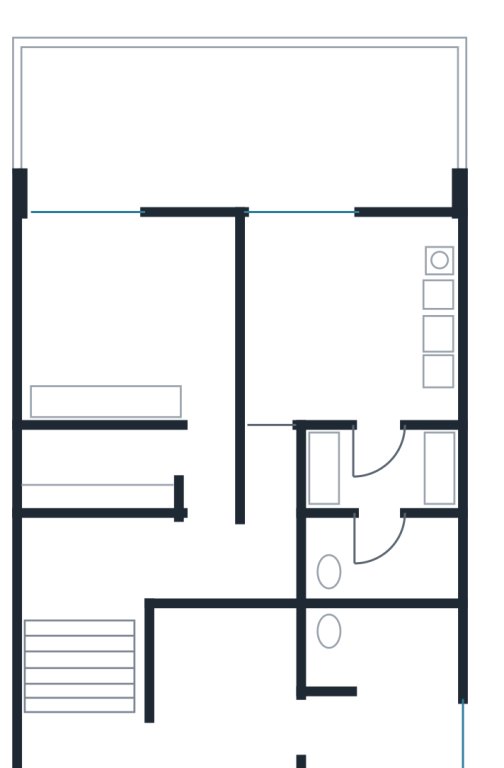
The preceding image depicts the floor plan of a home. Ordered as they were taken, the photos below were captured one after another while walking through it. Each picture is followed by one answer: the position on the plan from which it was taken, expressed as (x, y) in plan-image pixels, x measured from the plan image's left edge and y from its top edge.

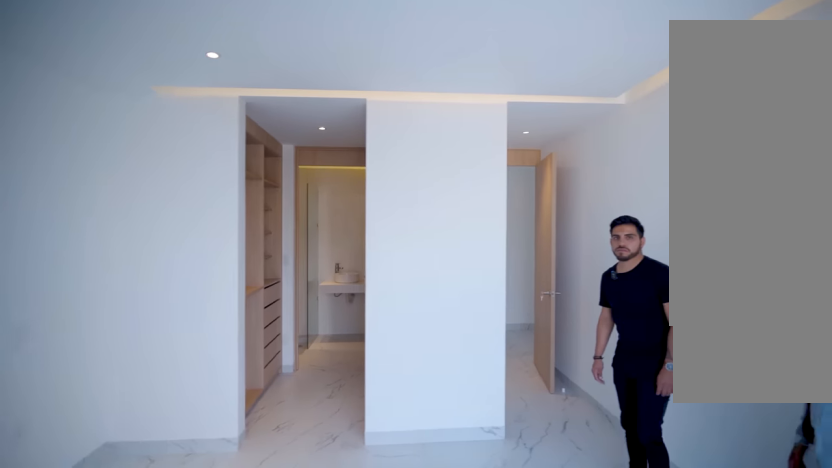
(349, 321)
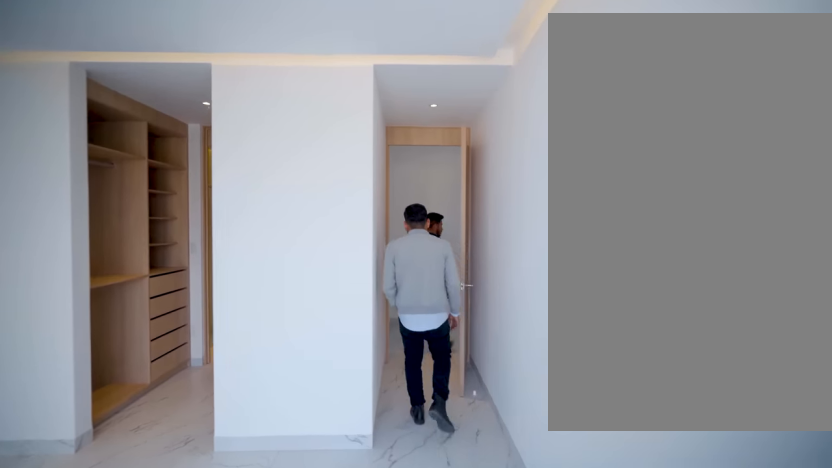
(271, 399)
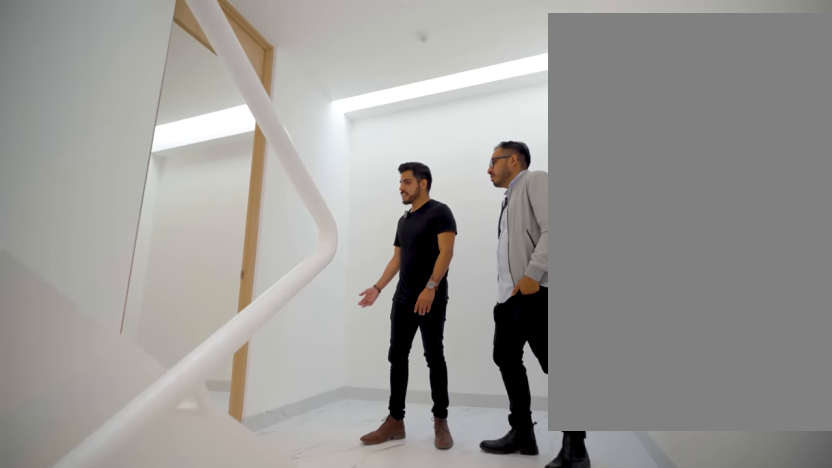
(50, 626)
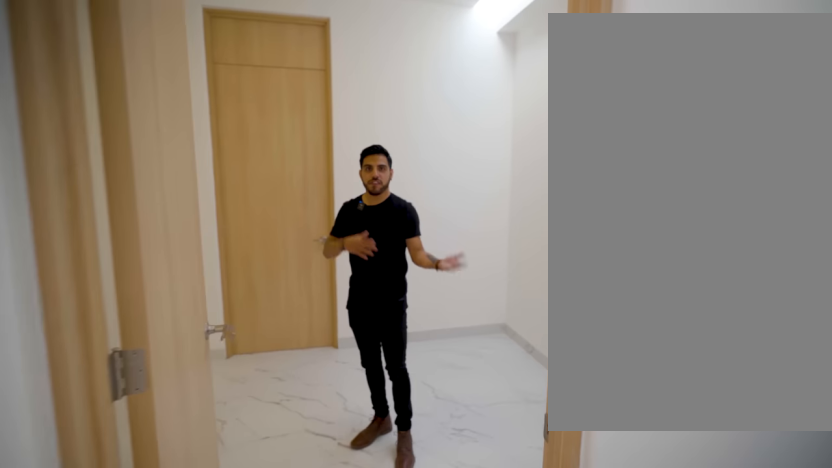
(77, 744)
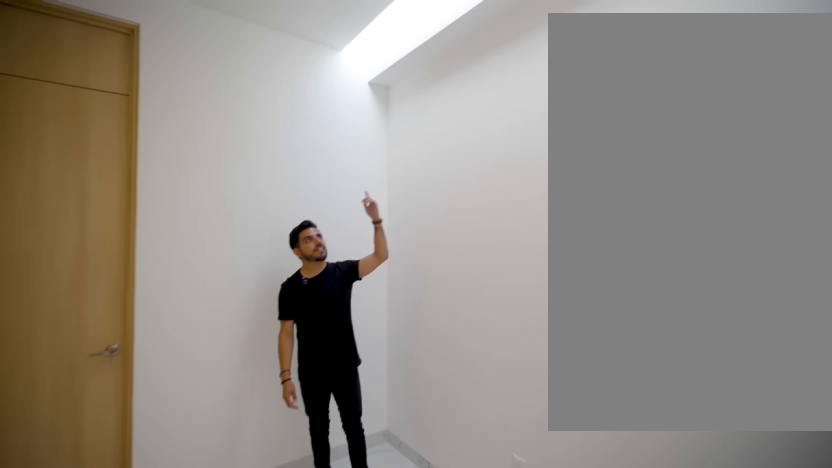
(214, 747)
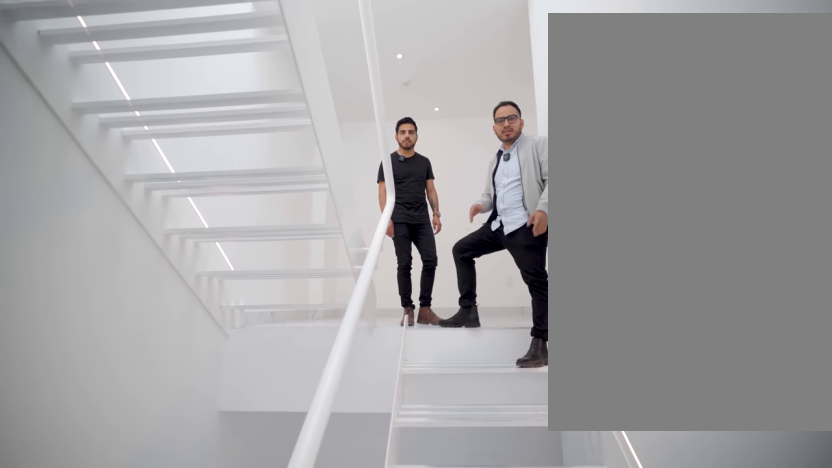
(128, 744)
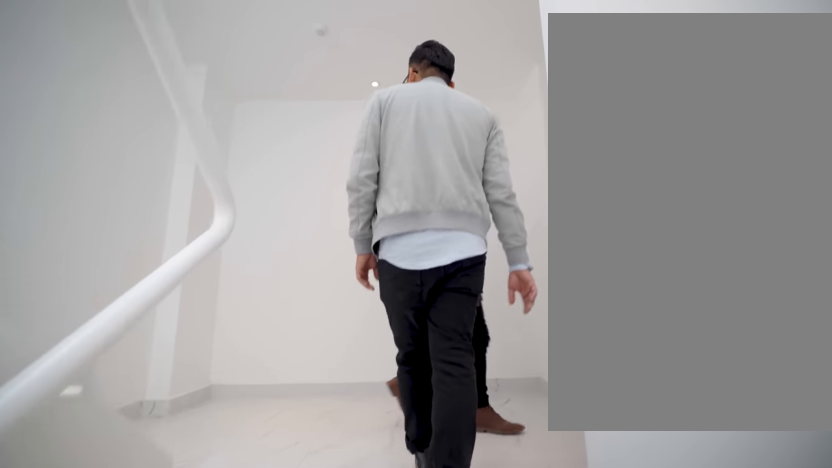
(128, 744)
